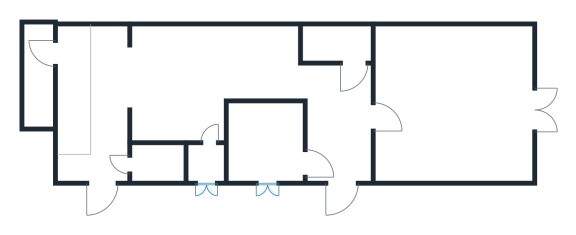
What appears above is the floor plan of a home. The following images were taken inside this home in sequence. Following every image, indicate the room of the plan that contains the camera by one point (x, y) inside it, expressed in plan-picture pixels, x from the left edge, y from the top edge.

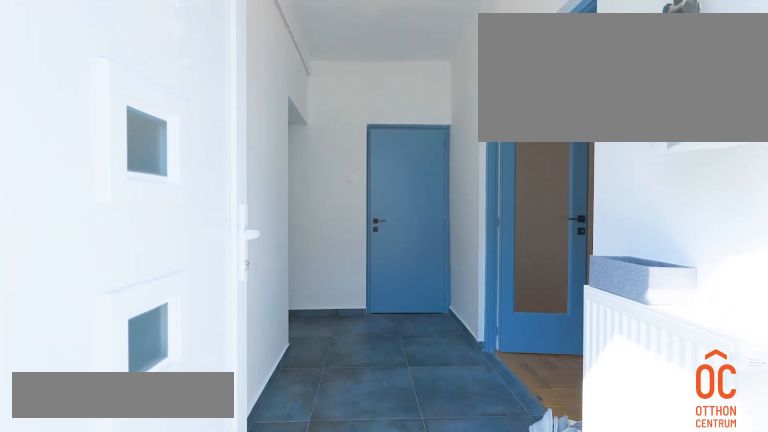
(342, 125)
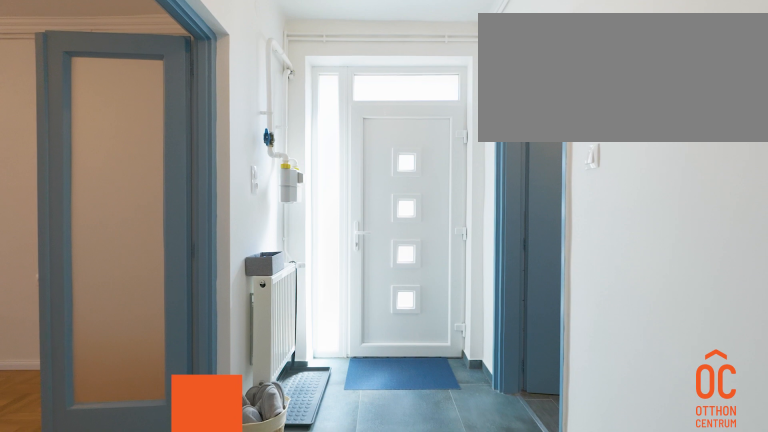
(342, 125)
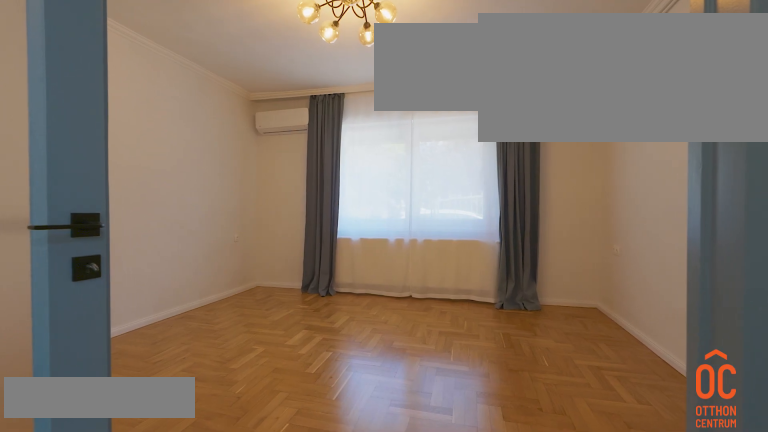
(463, 108)
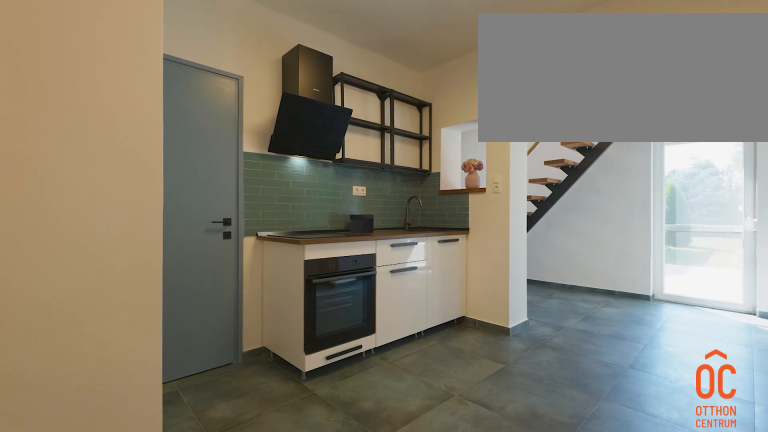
(227, 65)
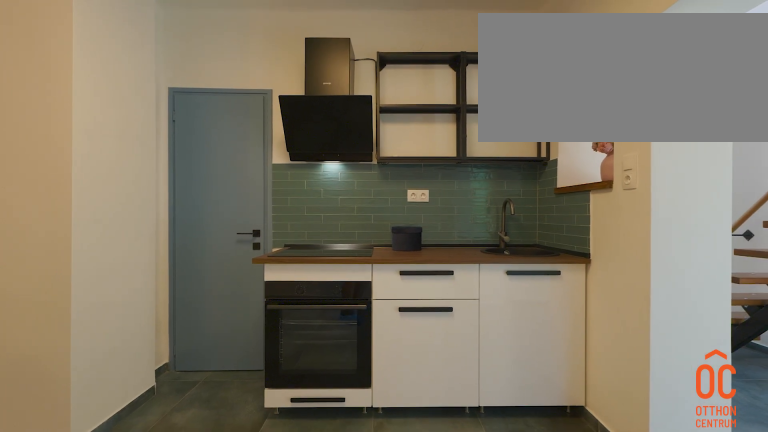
(227, 65)
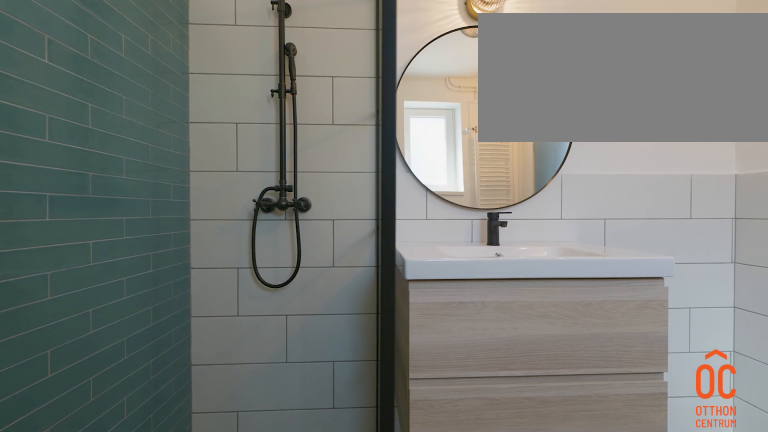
(259, 143)
